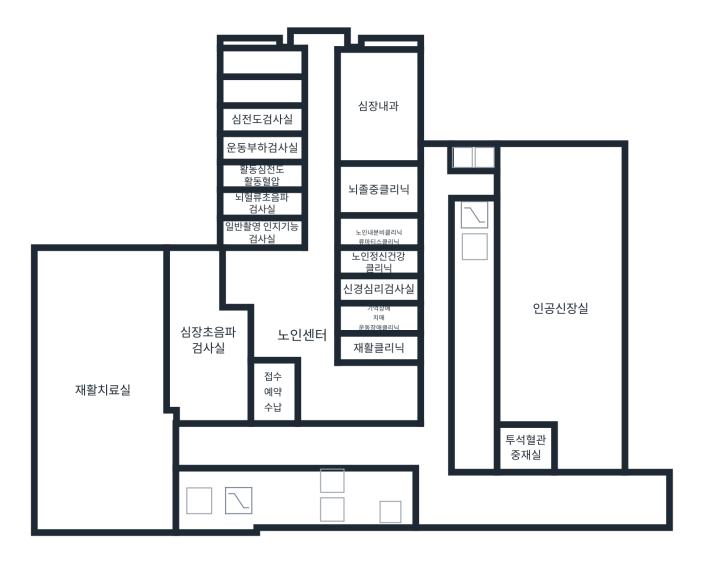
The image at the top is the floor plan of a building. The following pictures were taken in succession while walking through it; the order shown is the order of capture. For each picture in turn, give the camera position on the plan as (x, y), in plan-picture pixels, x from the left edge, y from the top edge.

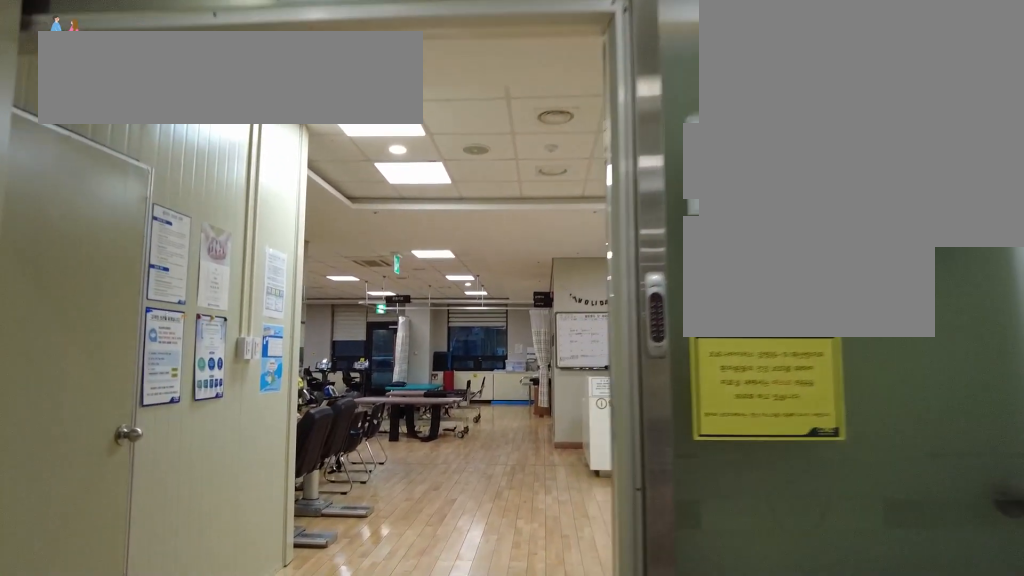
(212, 470)
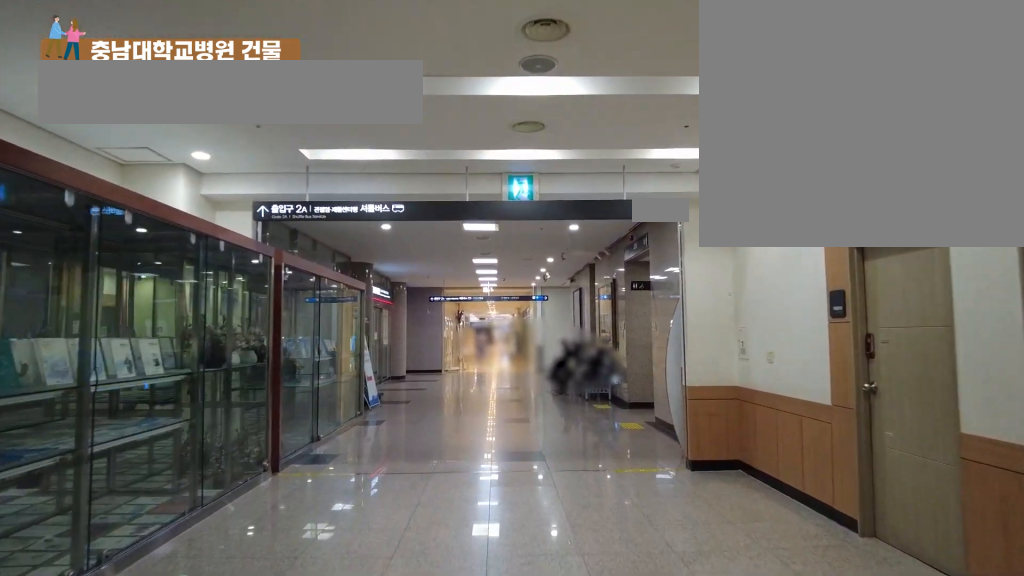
(223, 450)
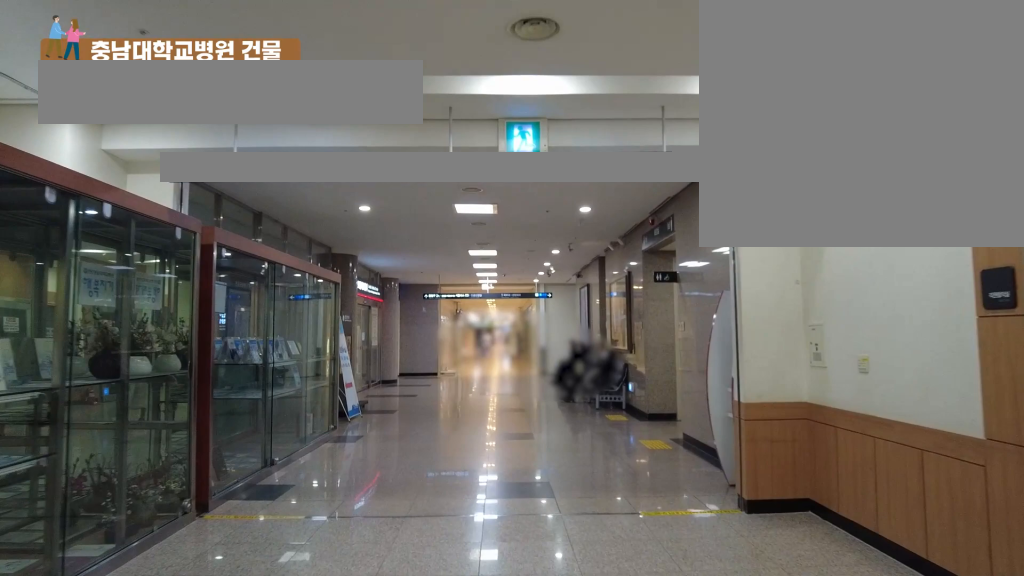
(228, 450)
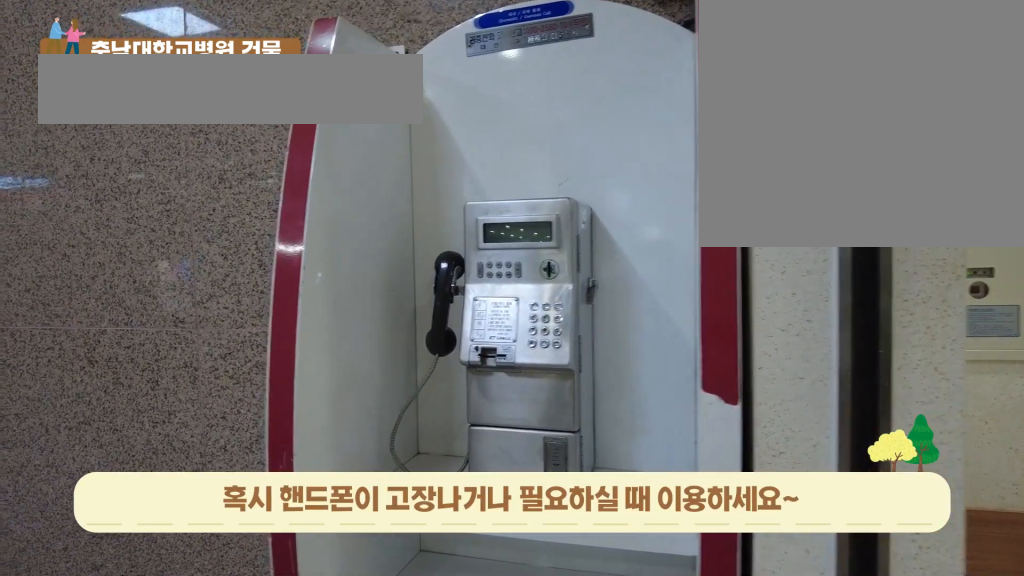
(271, 450)
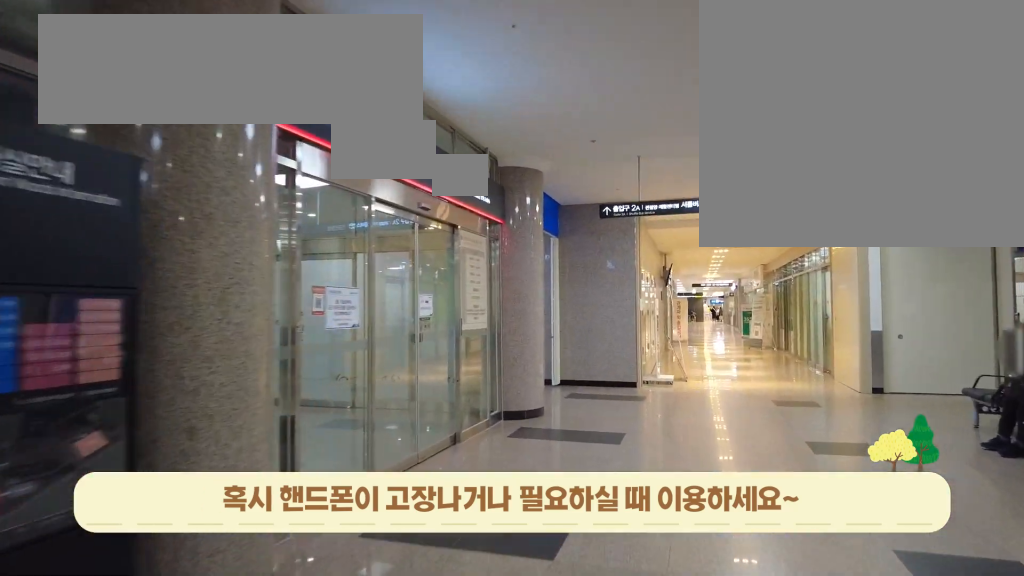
(292, 450)
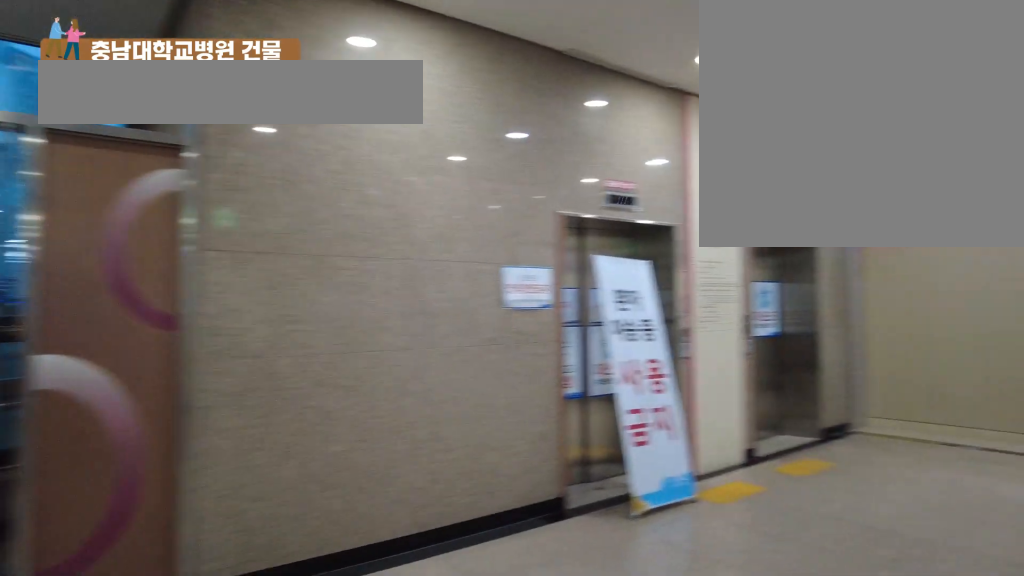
(436, 254)
